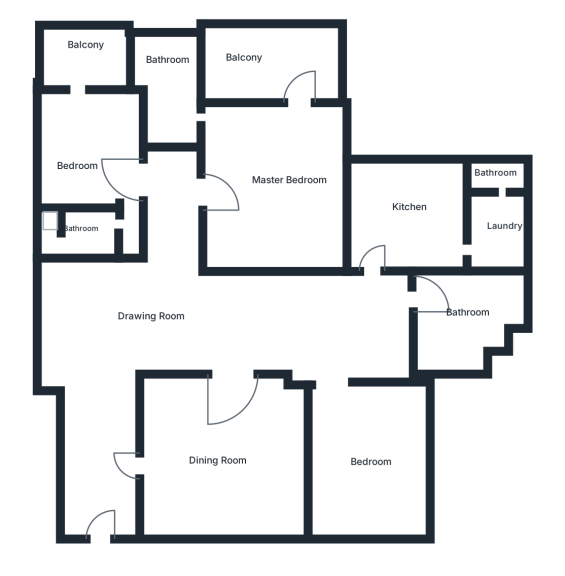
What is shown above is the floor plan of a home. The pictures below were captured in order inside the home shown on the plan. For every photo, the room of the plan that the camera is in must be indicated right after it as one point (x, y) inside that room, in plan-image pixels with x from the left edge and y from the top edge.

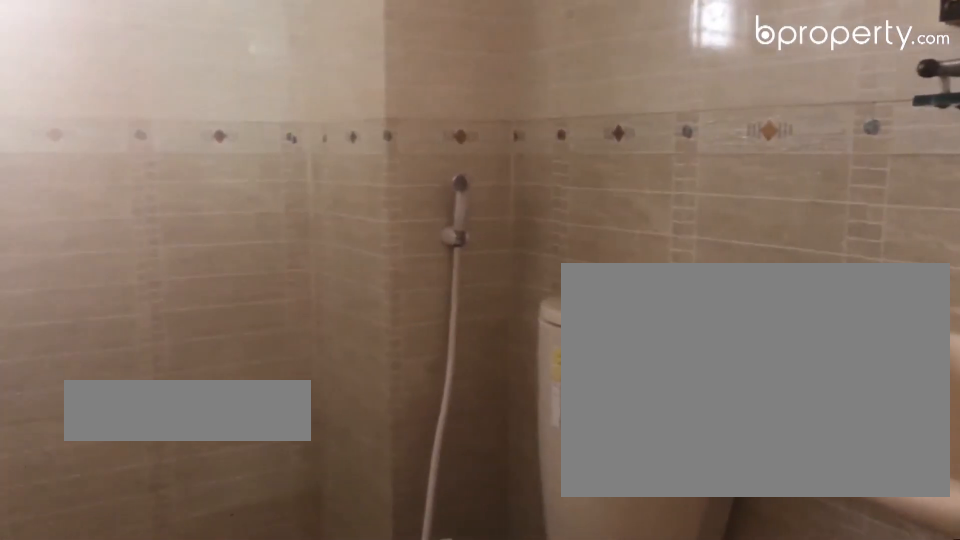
(471, 308)
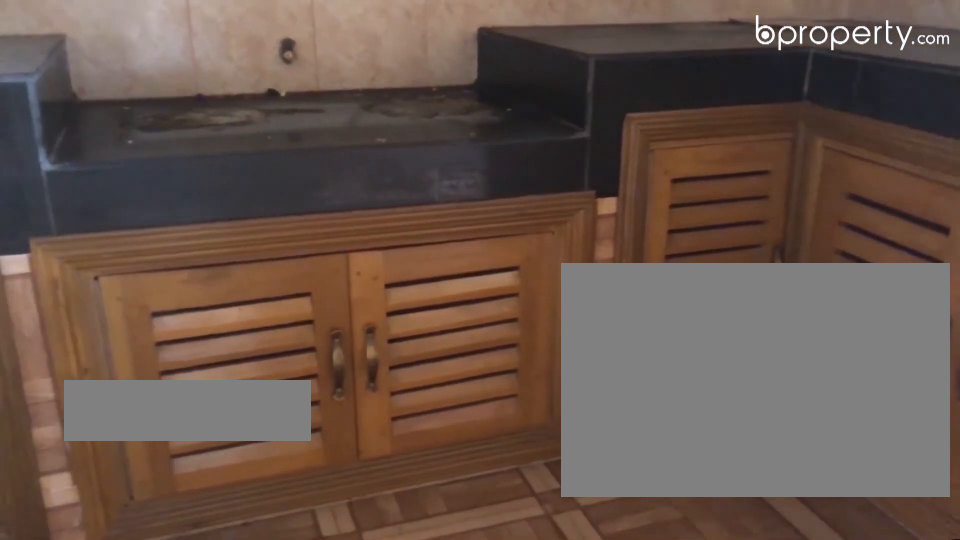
(403, 219)
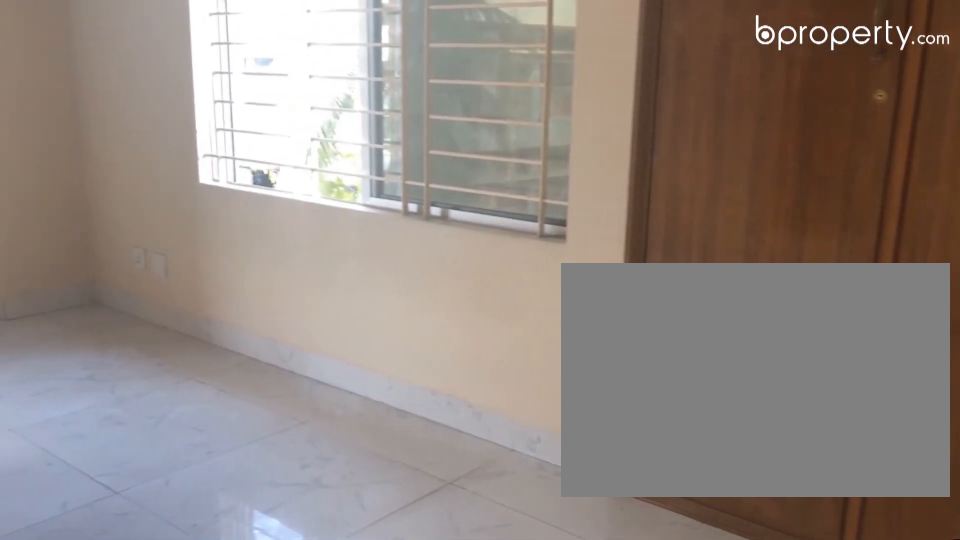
(275, 183)
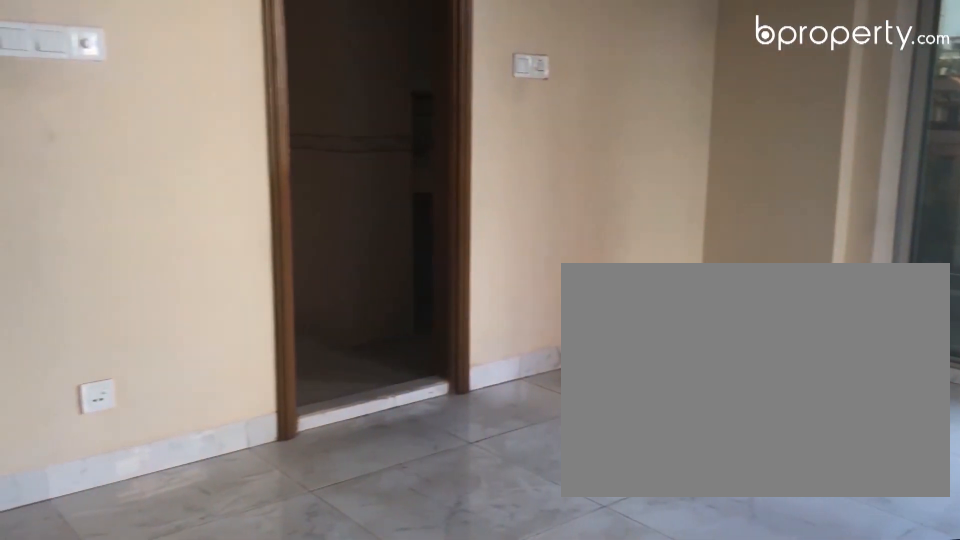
(275, 183)
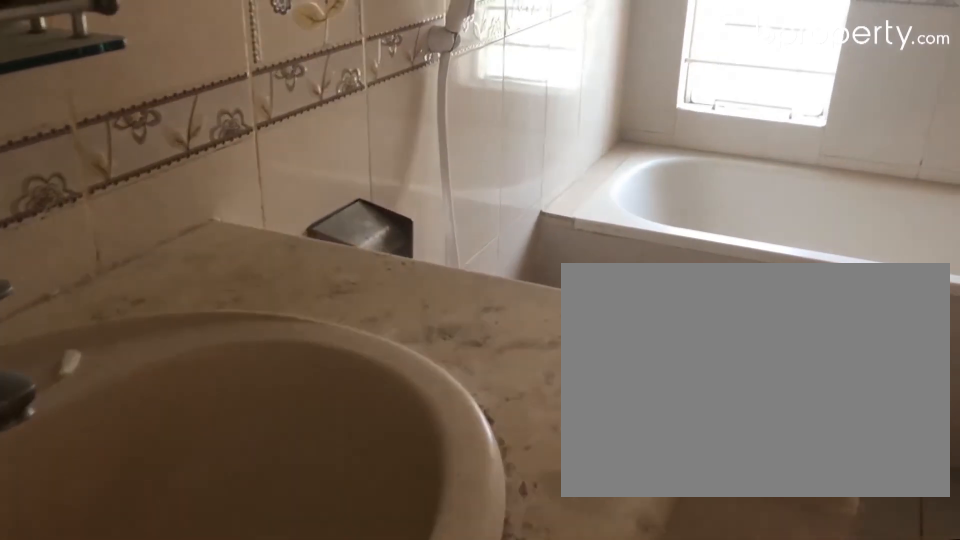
(161, 82)
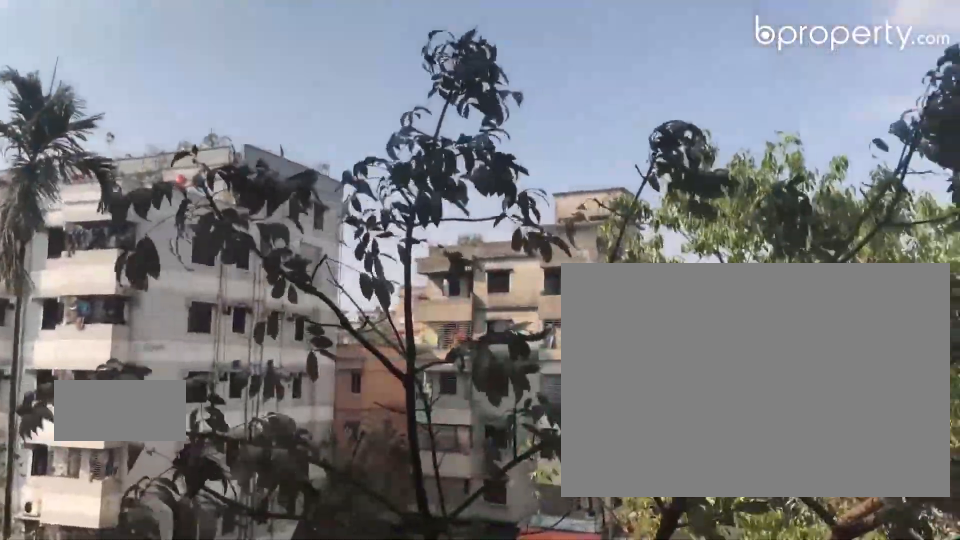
(271, 61)
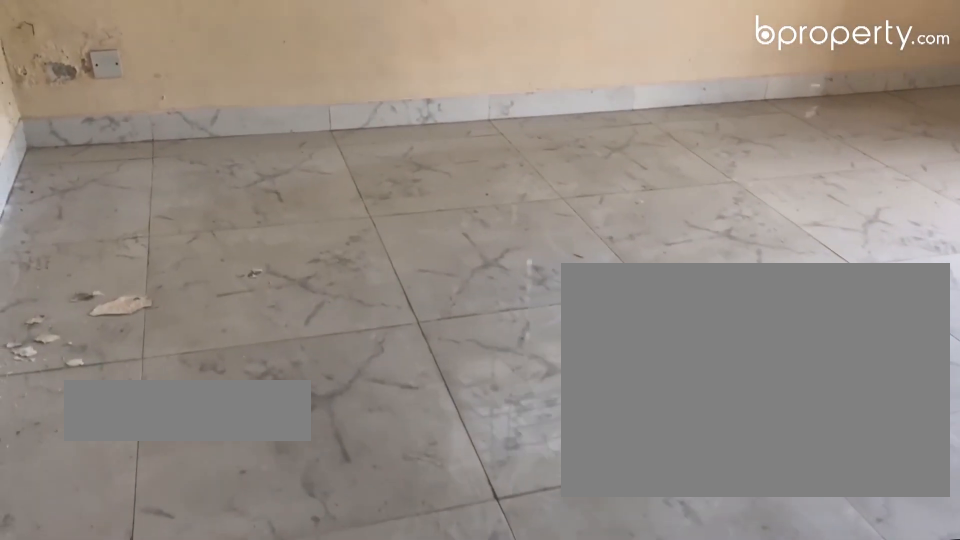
(77, 147)
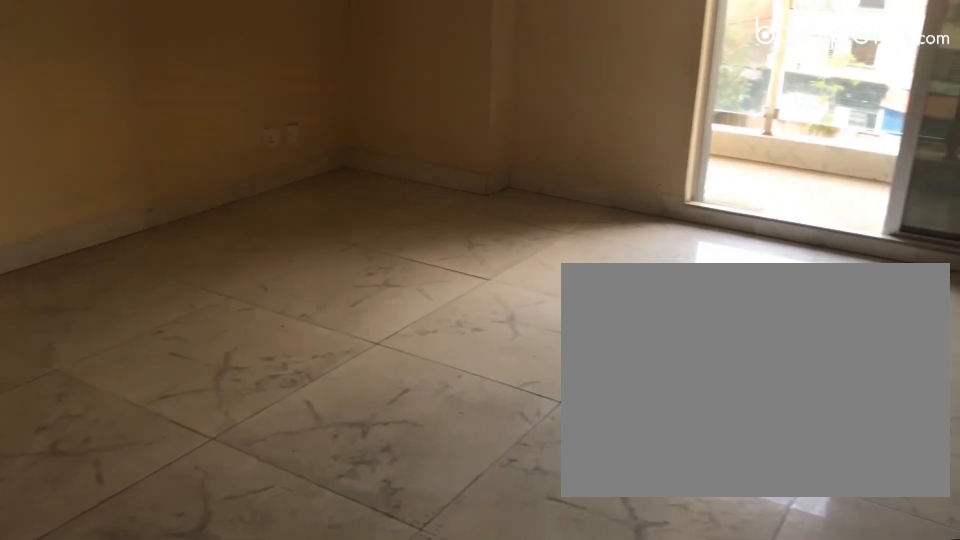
(77, 147)
